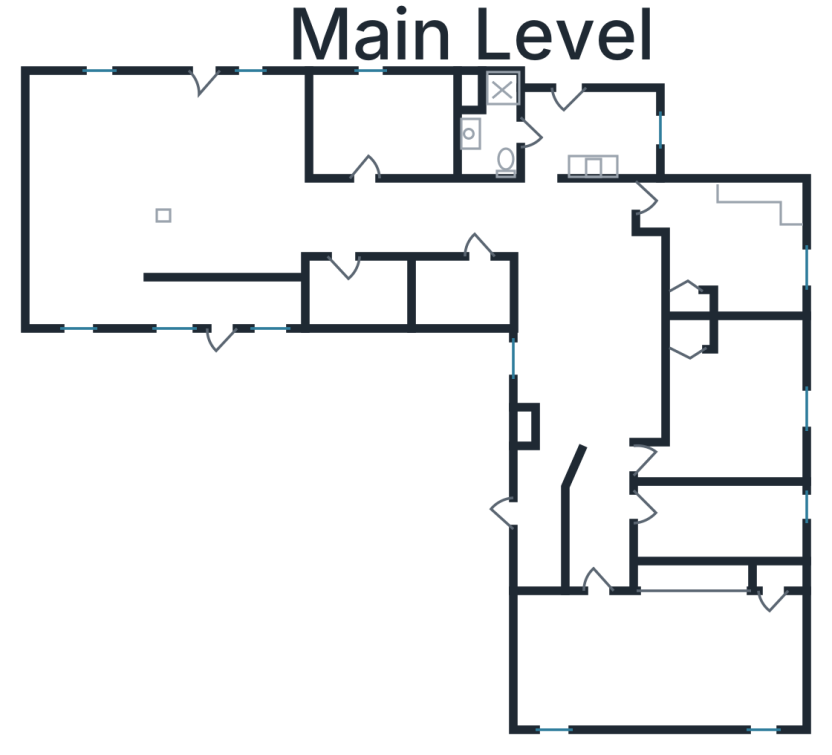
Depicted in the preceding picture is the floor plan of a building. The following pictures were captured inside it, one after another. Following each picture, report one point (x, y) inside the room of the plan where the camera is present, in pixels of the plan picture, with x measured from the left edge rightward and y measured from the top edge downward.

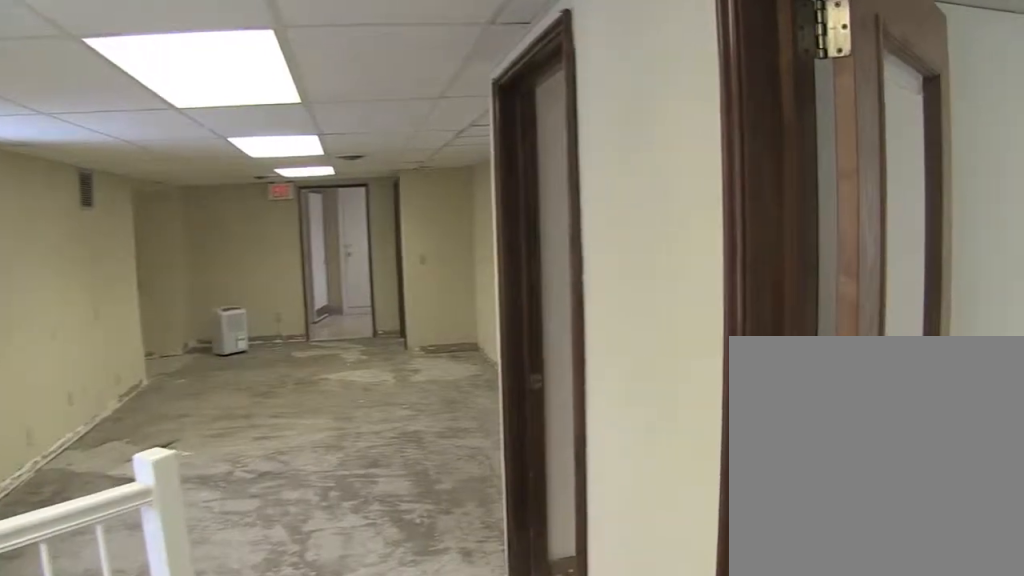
(601, 521)
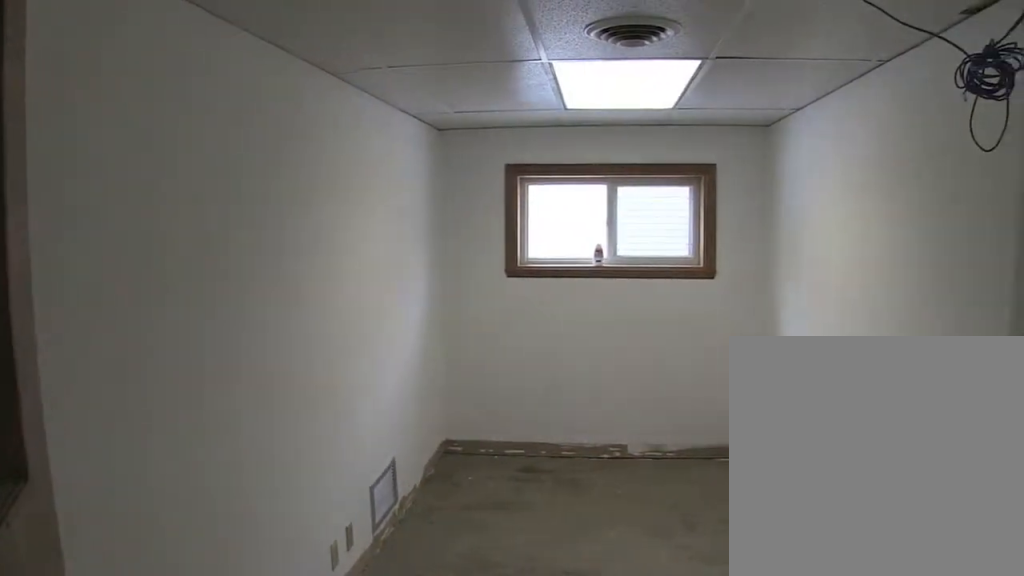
(716, 520)
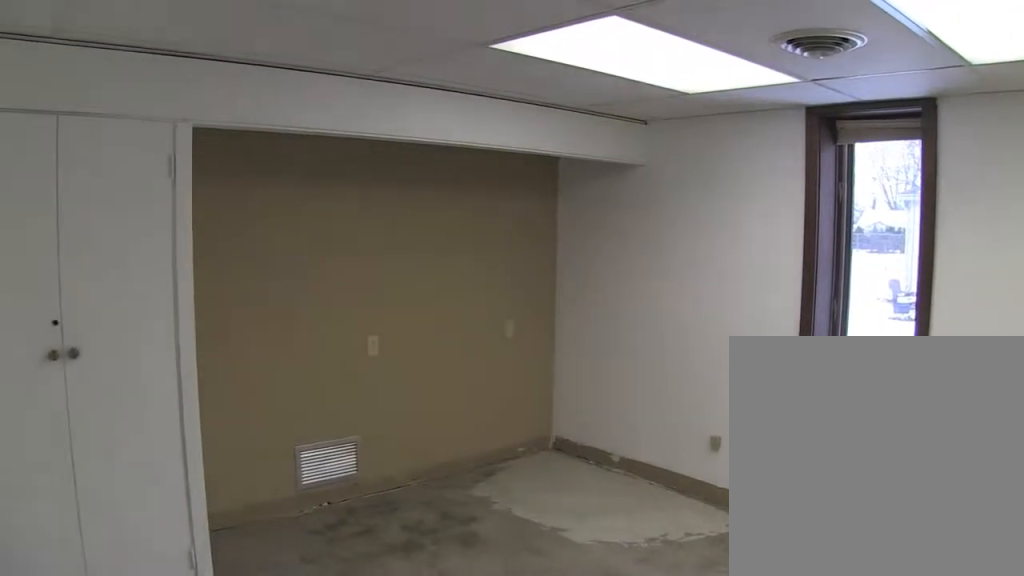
(730, 407)
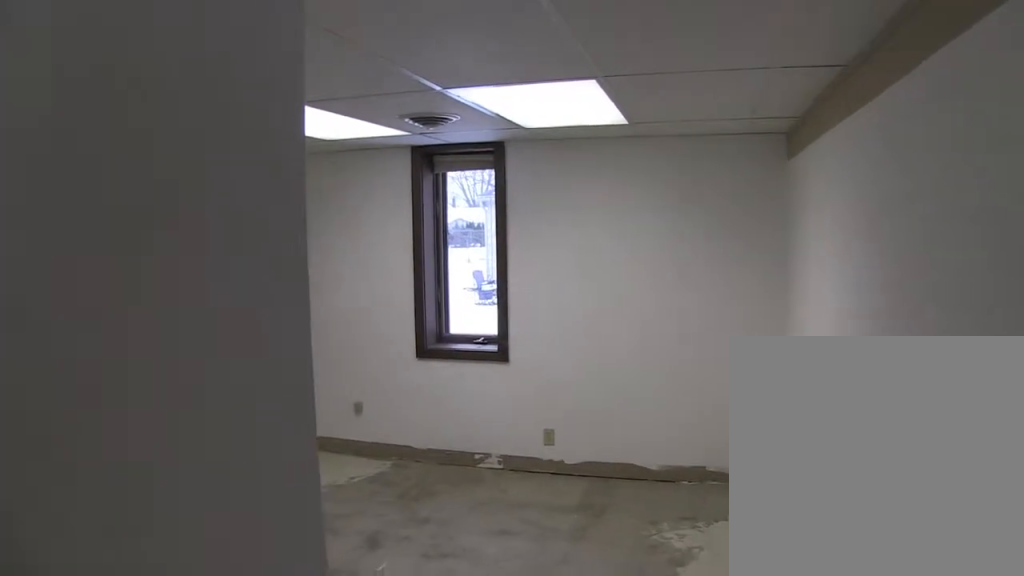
(730, 407)
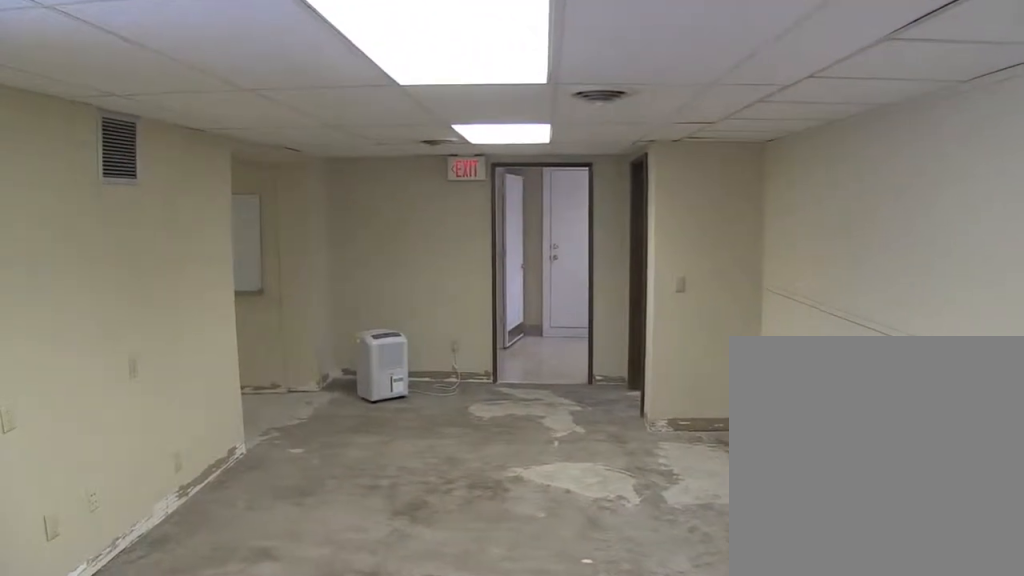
(587, 315)
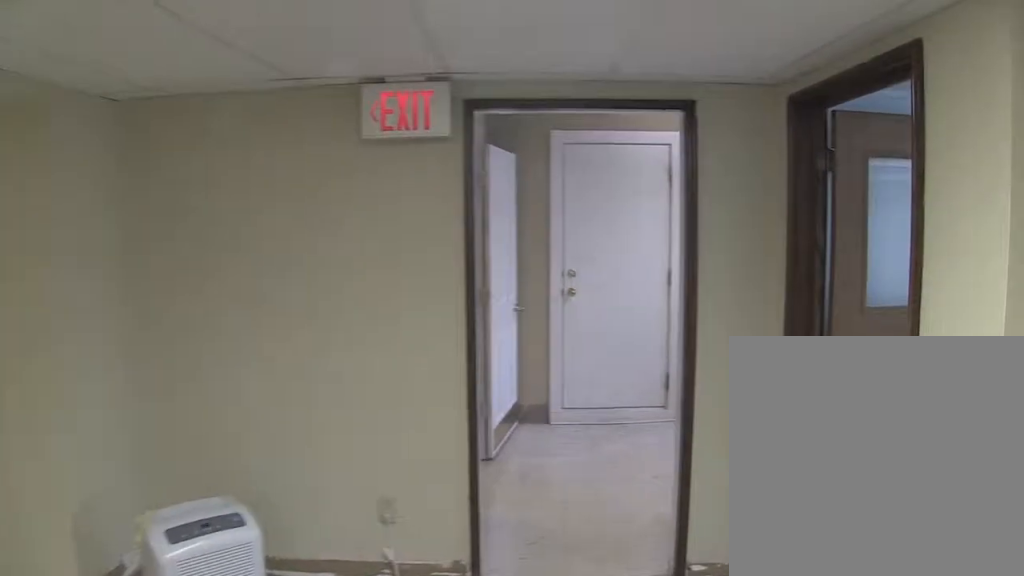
(587, 315)
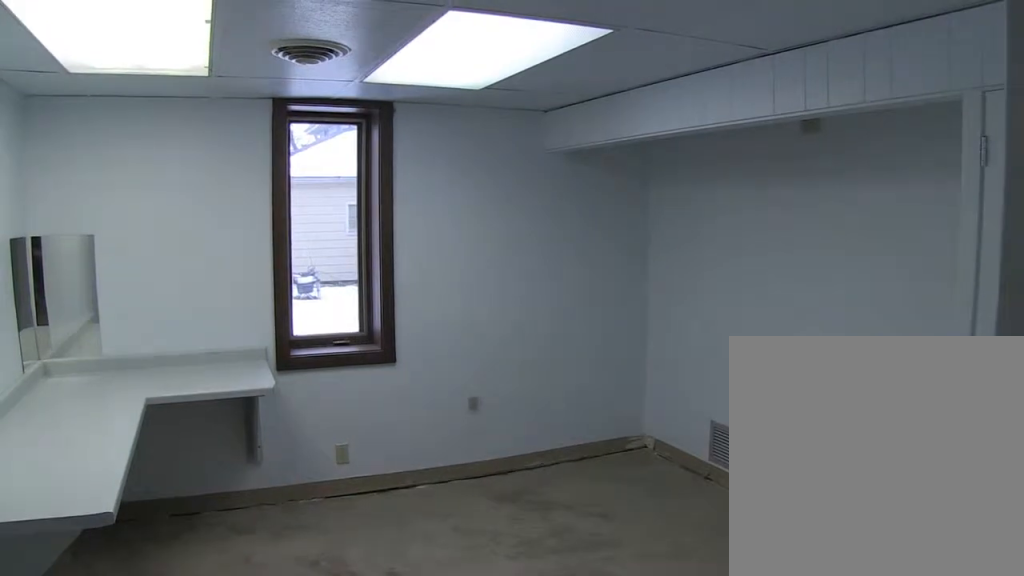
(727, 239)
